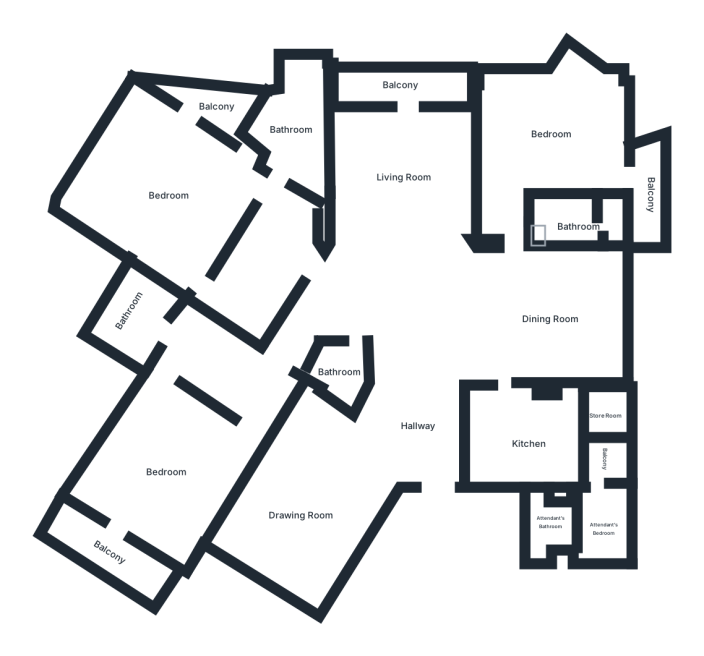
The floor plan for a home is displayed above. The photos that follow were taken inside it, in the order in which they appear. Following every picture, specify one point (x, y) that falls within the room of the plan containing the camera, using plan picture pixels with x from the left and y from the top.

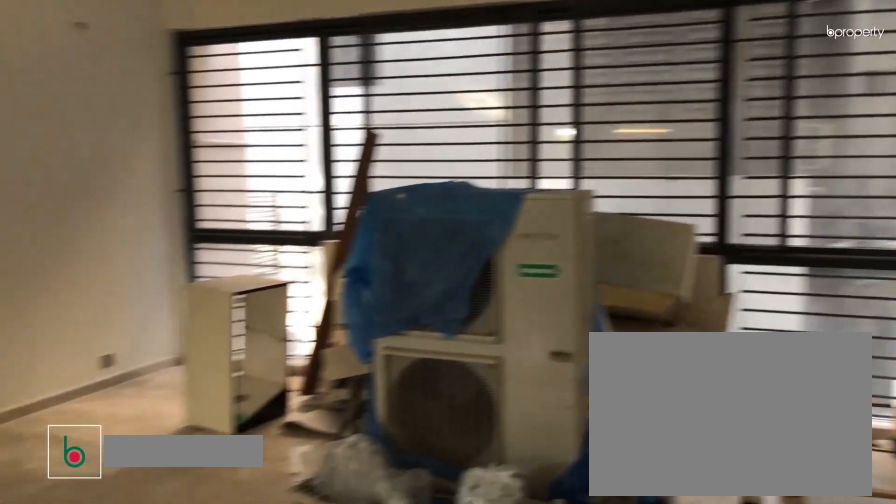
(554, 318)
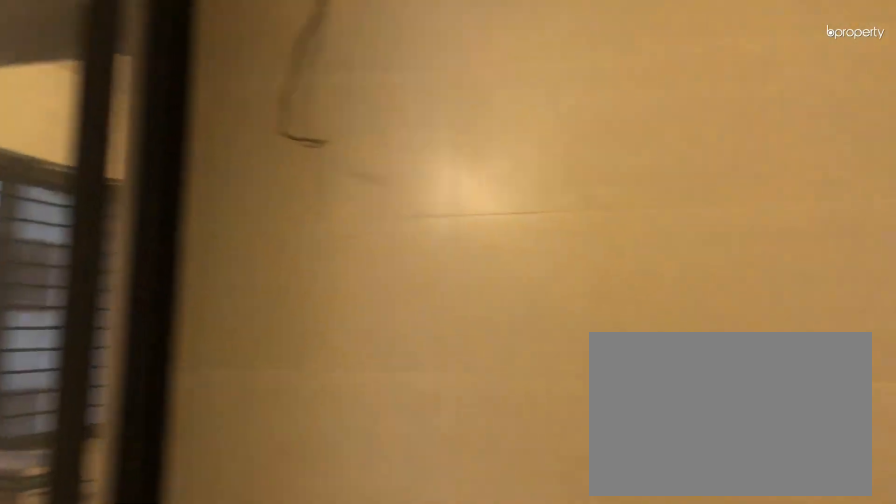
(530, 438)
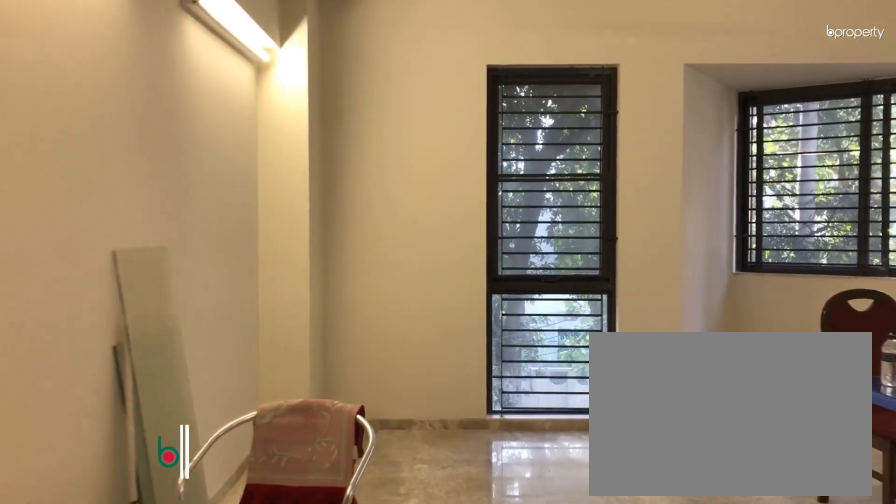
(554, 136)
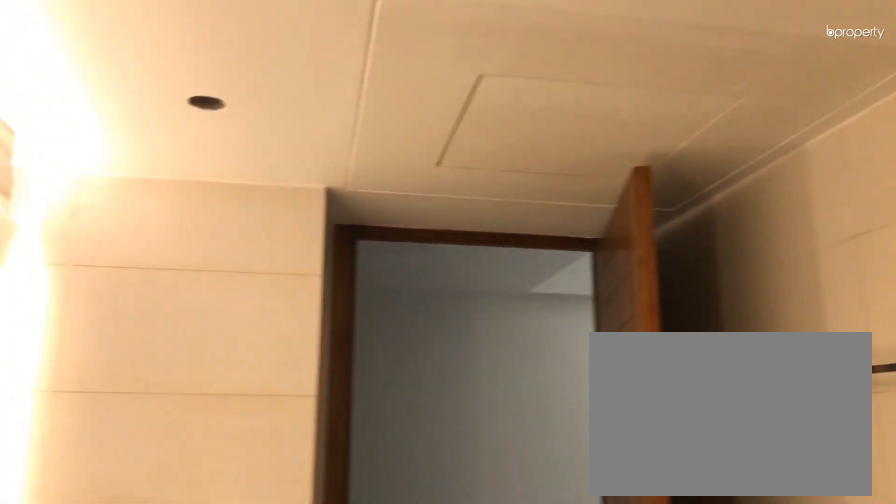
(568, 219)
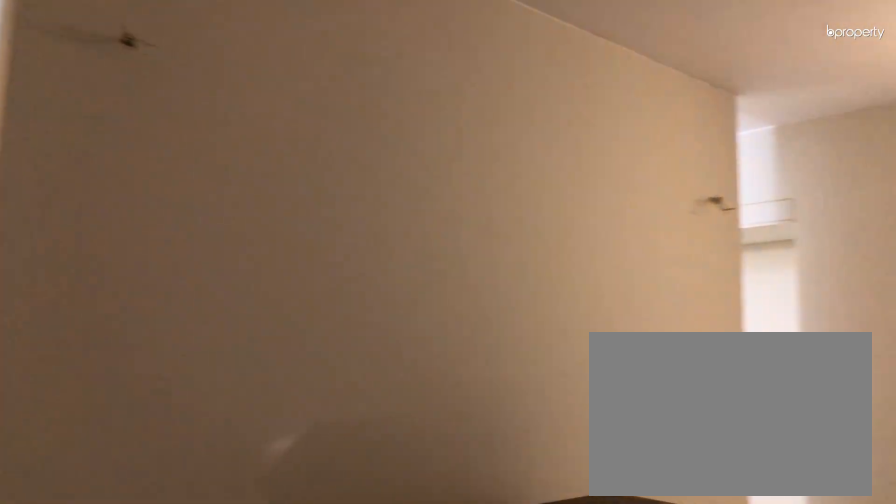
(167, 188)
